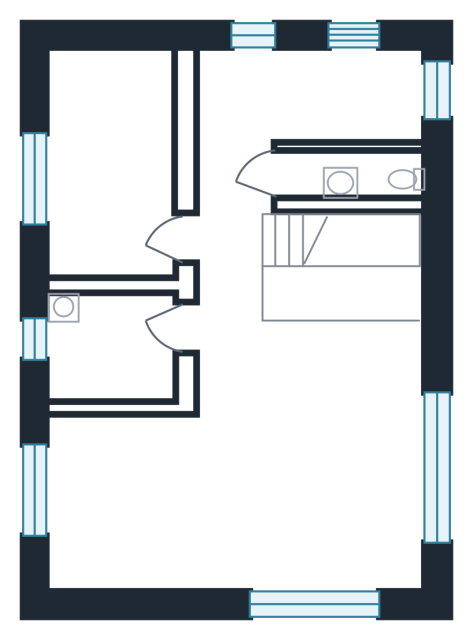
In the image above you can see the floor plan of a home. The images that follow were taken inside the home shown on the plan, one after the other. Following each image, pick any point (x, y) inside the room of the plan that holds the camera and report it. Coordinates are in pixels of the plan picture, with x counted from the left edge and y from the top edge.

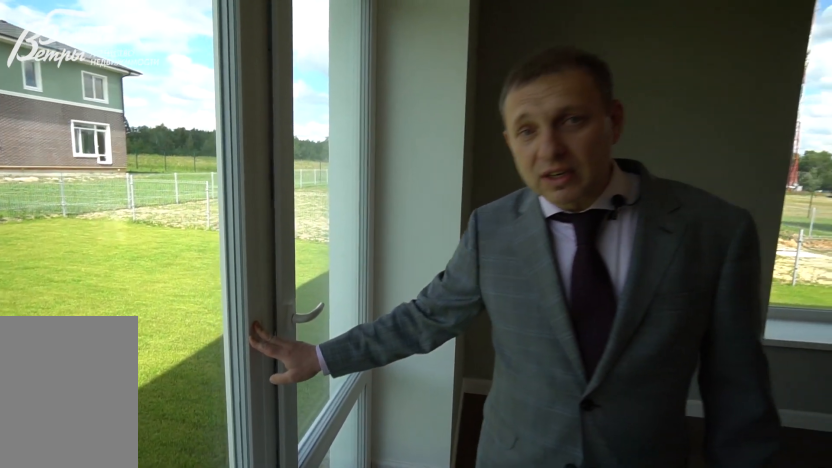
(233, 463)
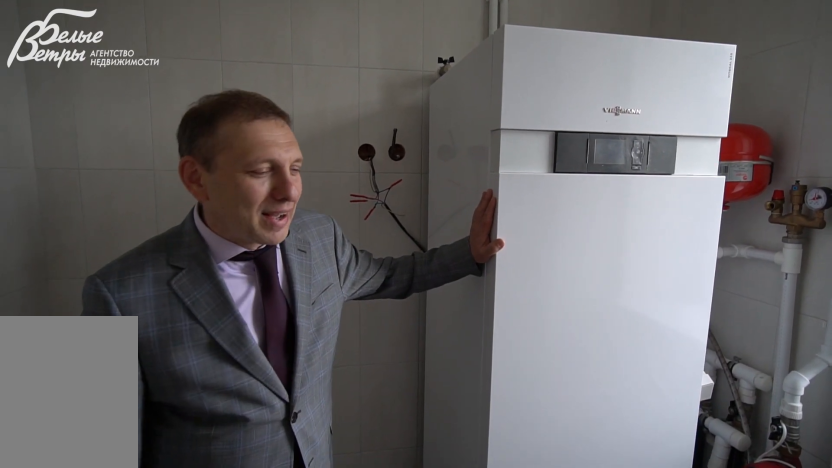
(116, 343)
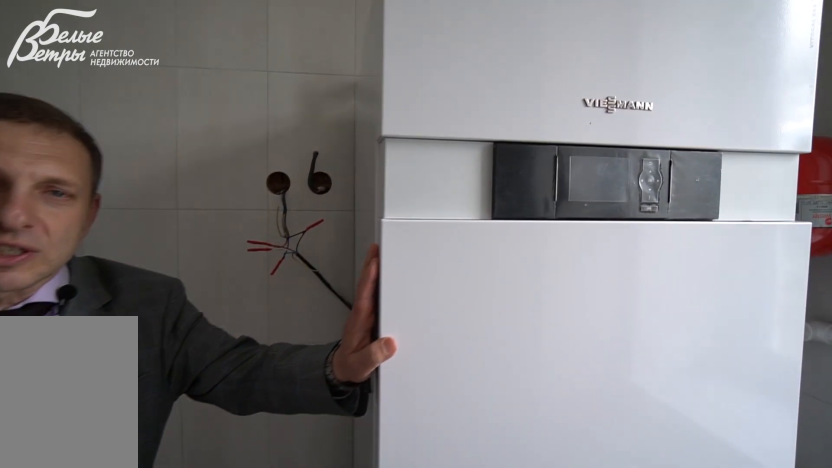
(116, 343)
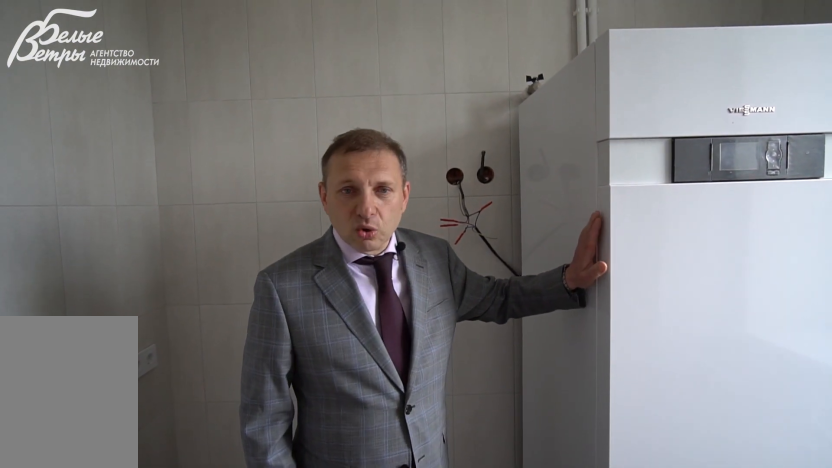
(116, 343)
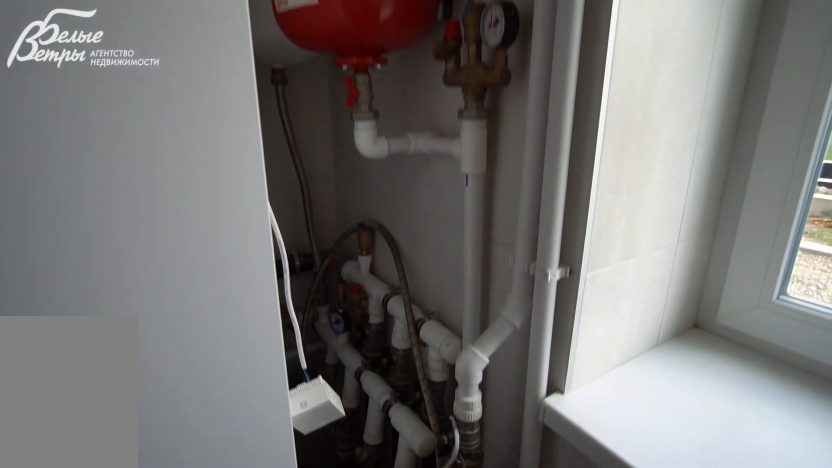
(116, 343)
